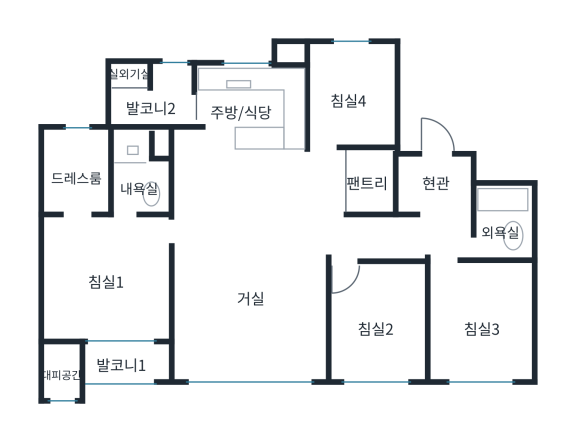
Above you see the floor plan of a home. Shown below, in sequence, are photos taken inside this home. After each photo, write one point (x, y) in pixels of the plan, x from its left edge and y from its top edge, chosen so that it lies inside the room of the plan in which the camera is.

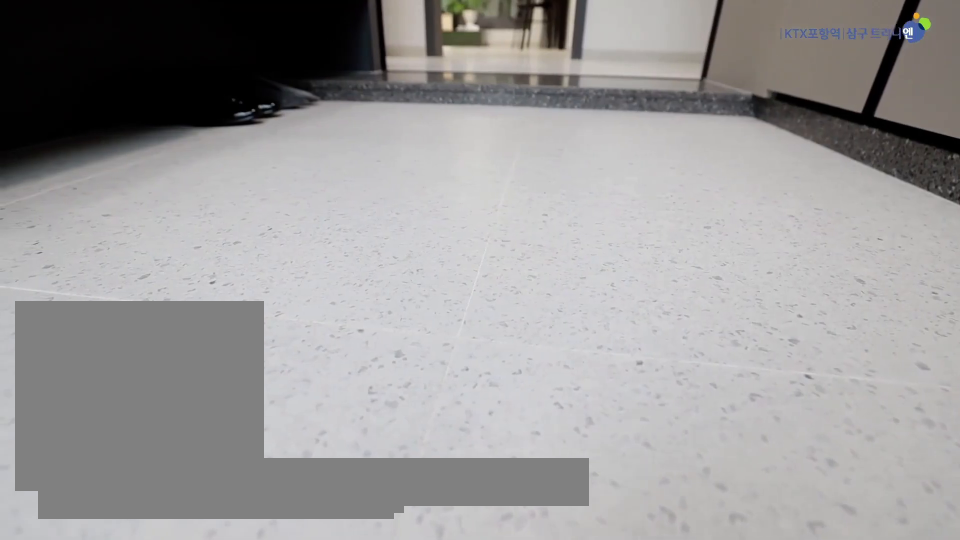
(431, 189)
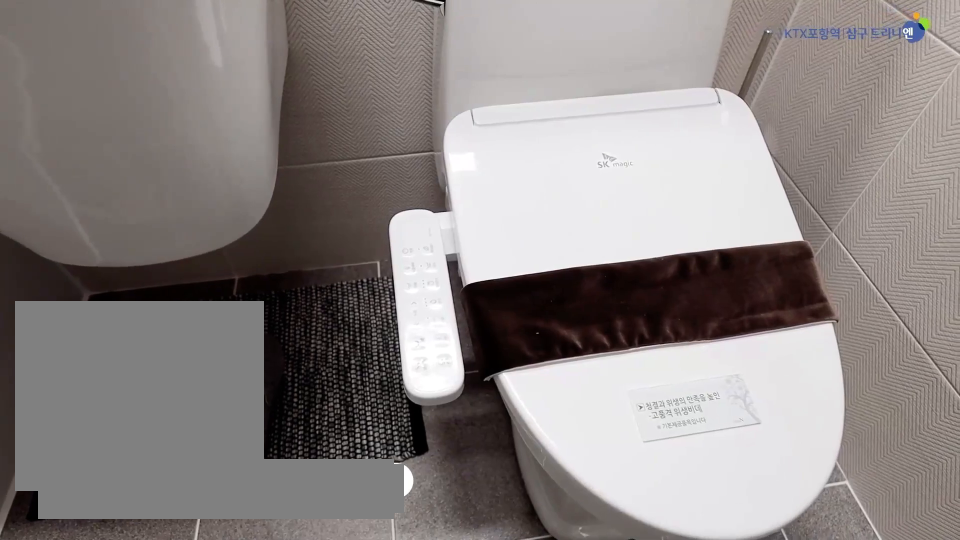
(504, 222)
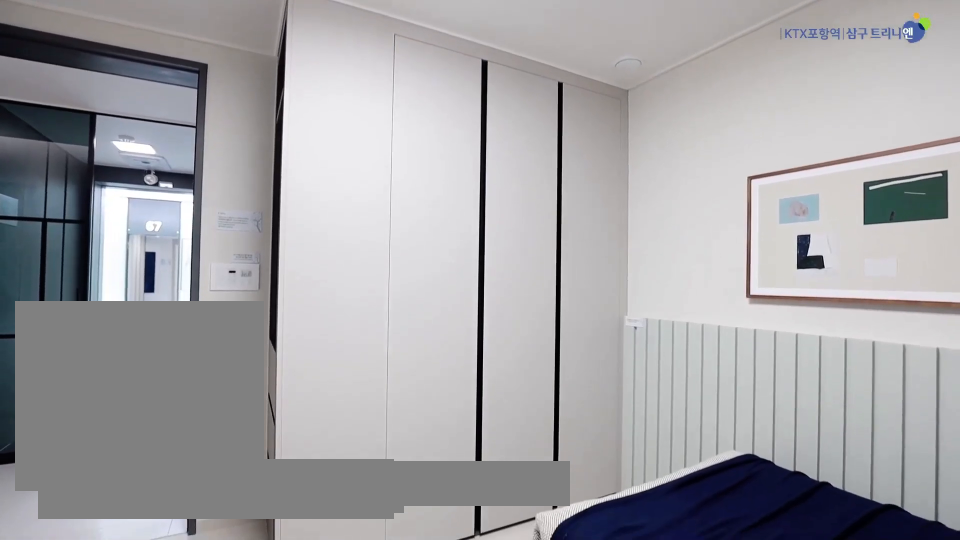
(483, 321)
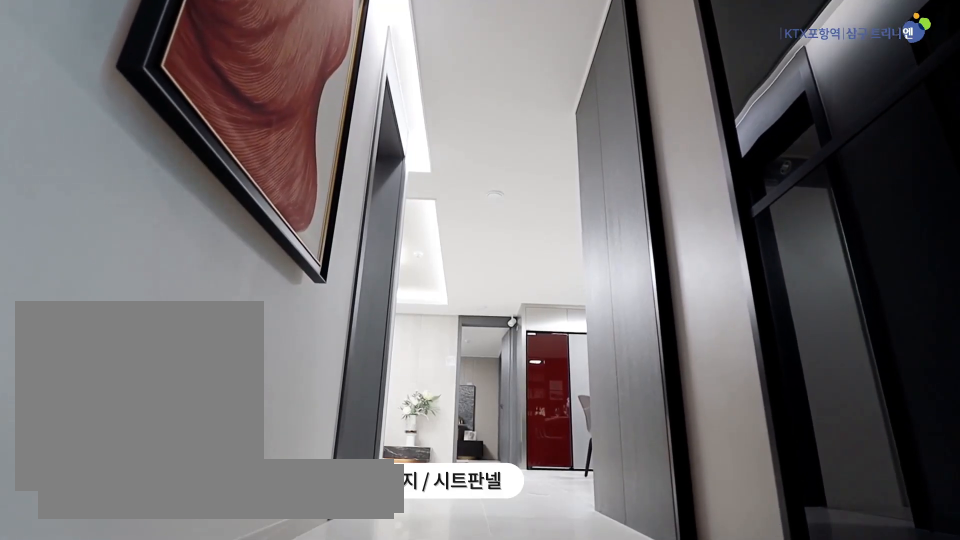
(398, 238)
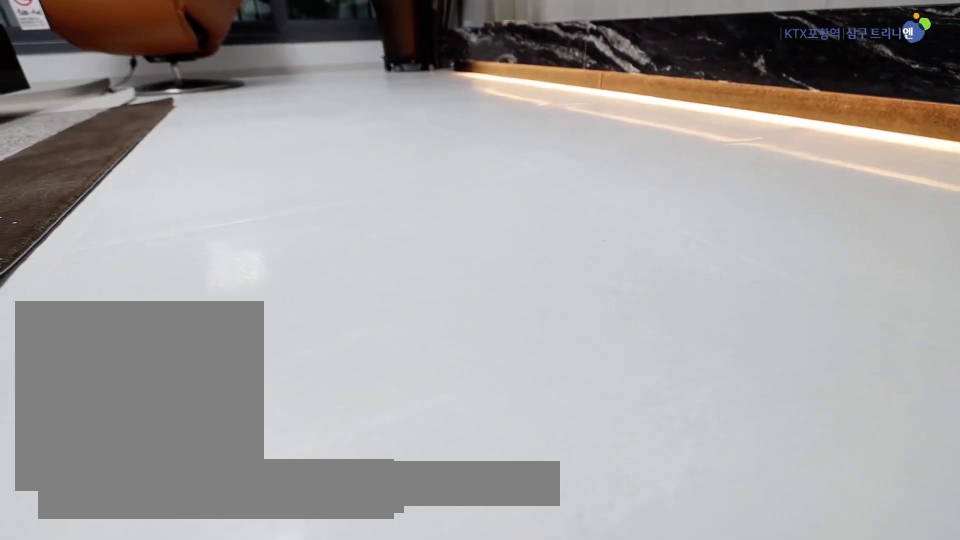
(250, 300)
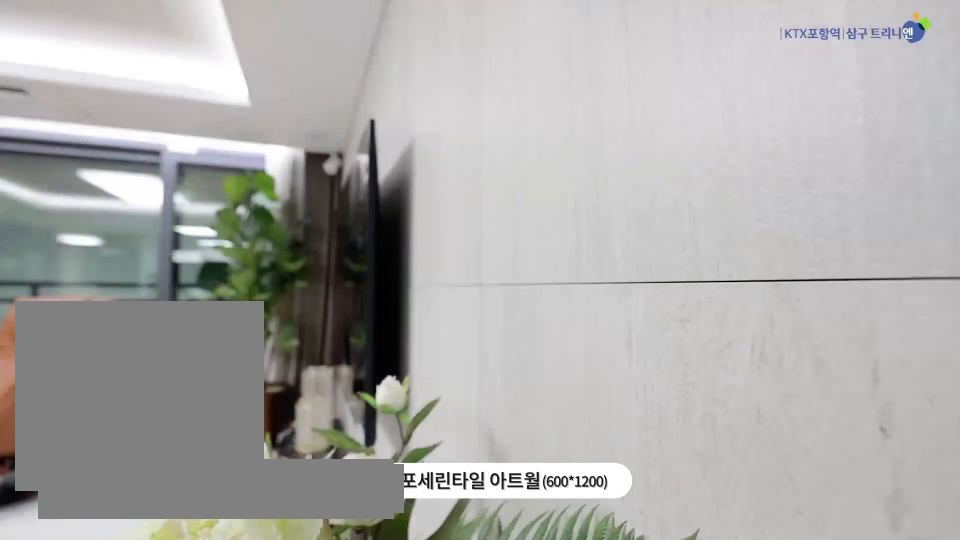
(250, 300)
